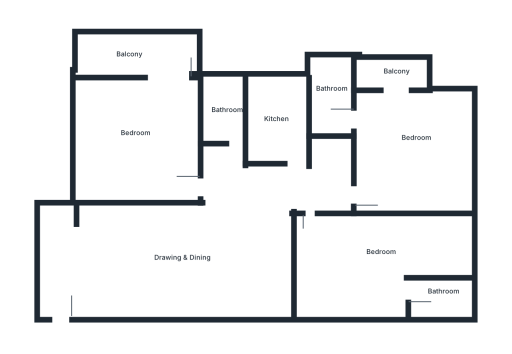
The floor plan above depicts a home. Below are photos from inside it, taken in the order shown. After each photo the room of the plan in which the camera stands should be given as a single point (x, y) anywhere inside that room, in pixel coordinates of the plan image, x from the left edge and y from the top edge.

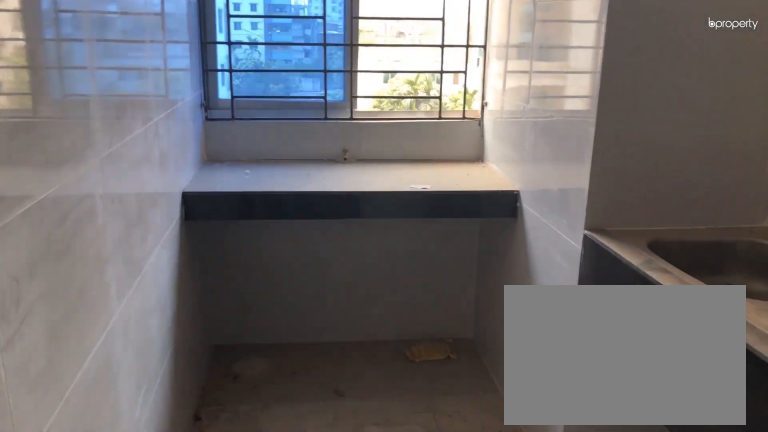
(285, 130)
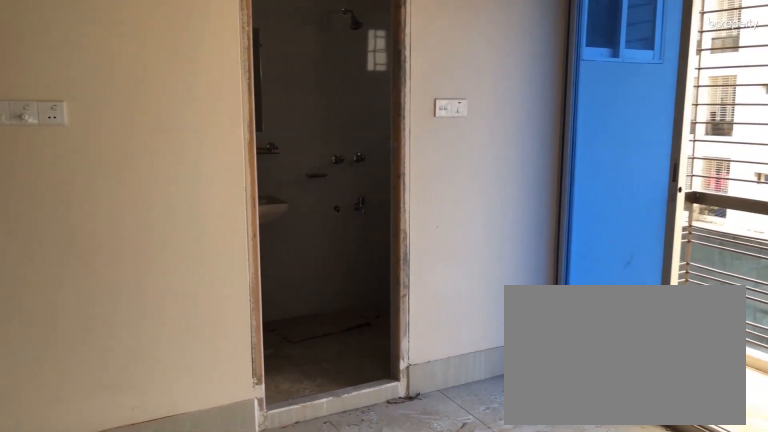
(415, 148)
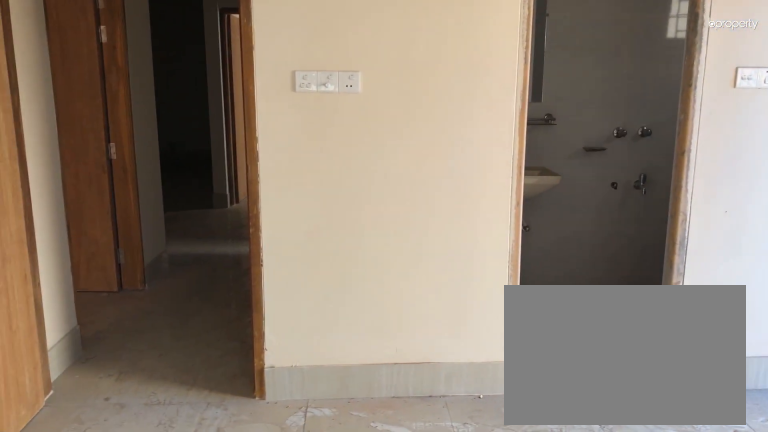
(415, 148)
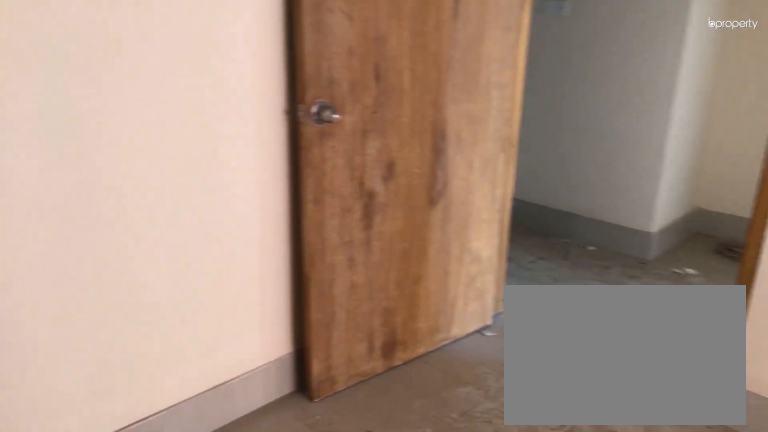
(359, 263)
